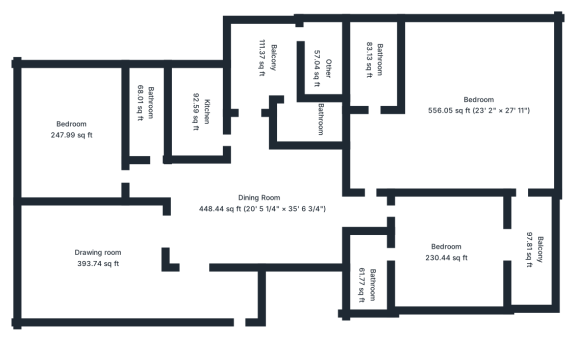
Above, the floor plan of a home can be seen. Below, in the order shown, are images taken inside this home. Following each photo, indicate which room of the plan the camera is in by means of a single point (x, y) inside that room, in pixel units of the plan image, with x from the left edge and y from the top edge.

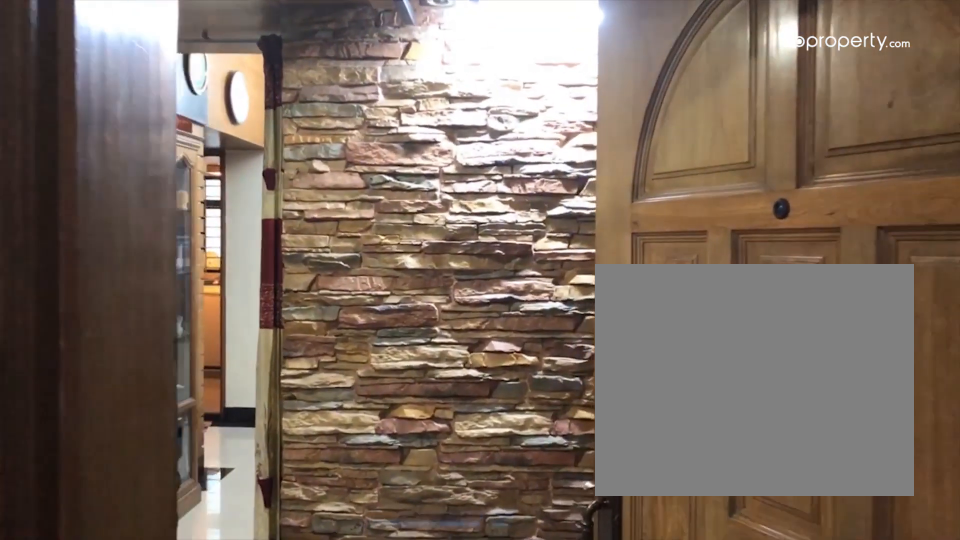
(168, 278)
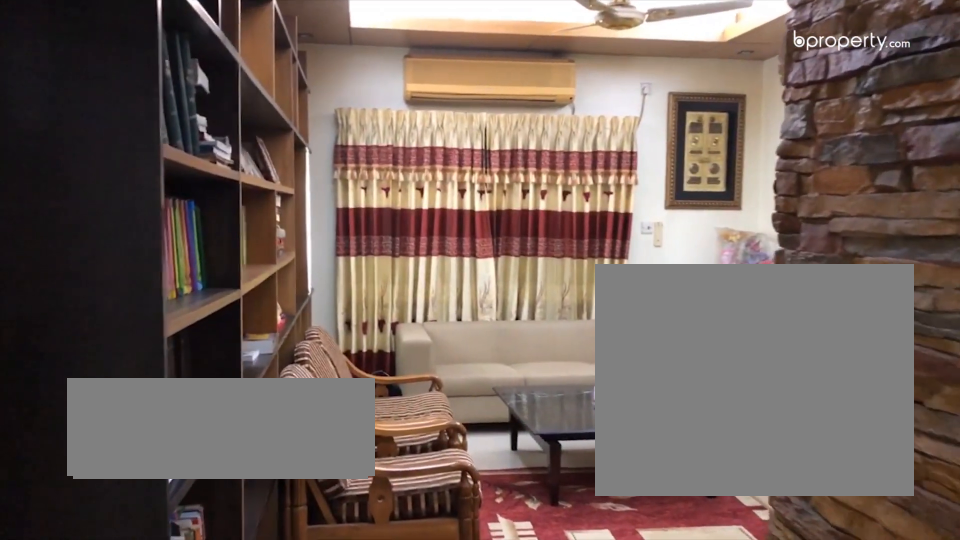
(100, 266)
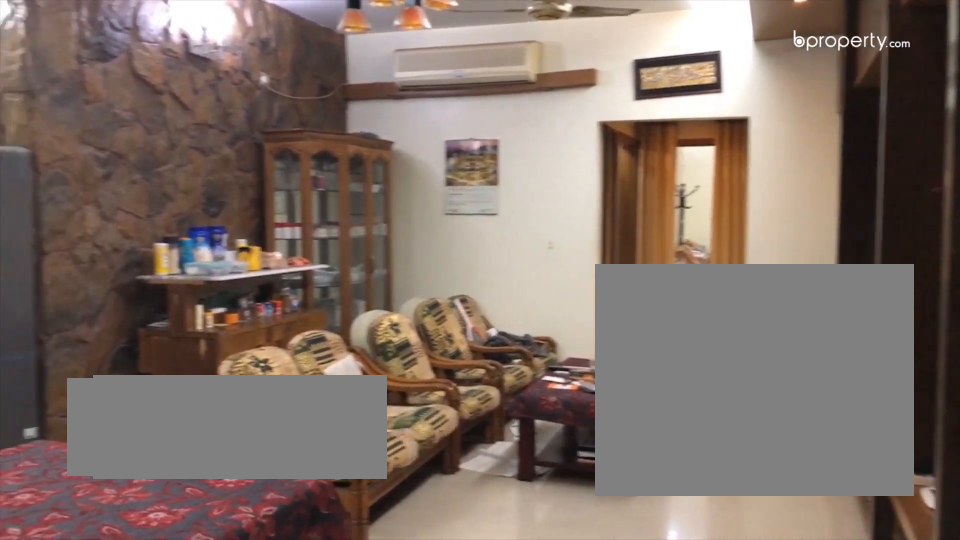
(259, 206)
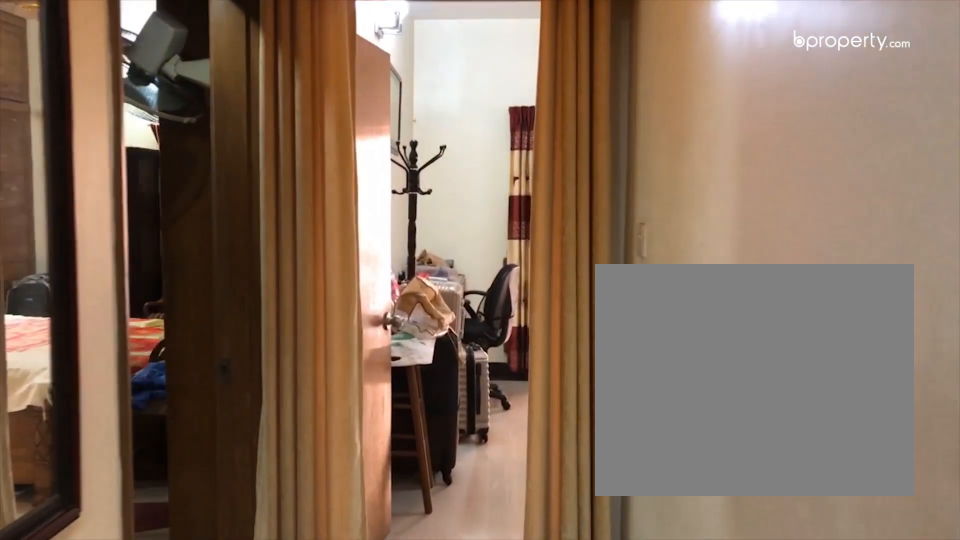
(479, 107)
